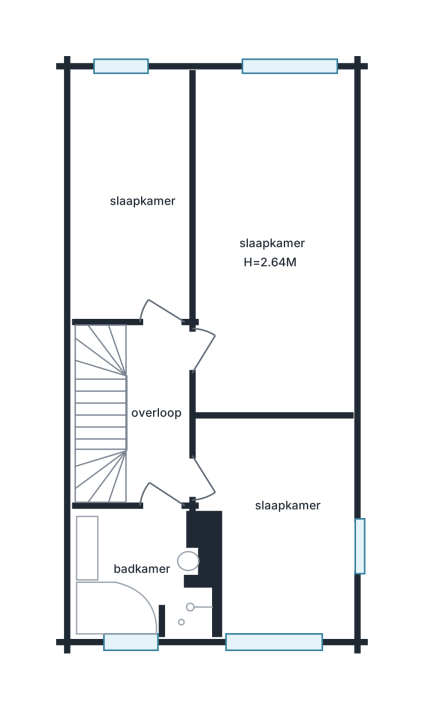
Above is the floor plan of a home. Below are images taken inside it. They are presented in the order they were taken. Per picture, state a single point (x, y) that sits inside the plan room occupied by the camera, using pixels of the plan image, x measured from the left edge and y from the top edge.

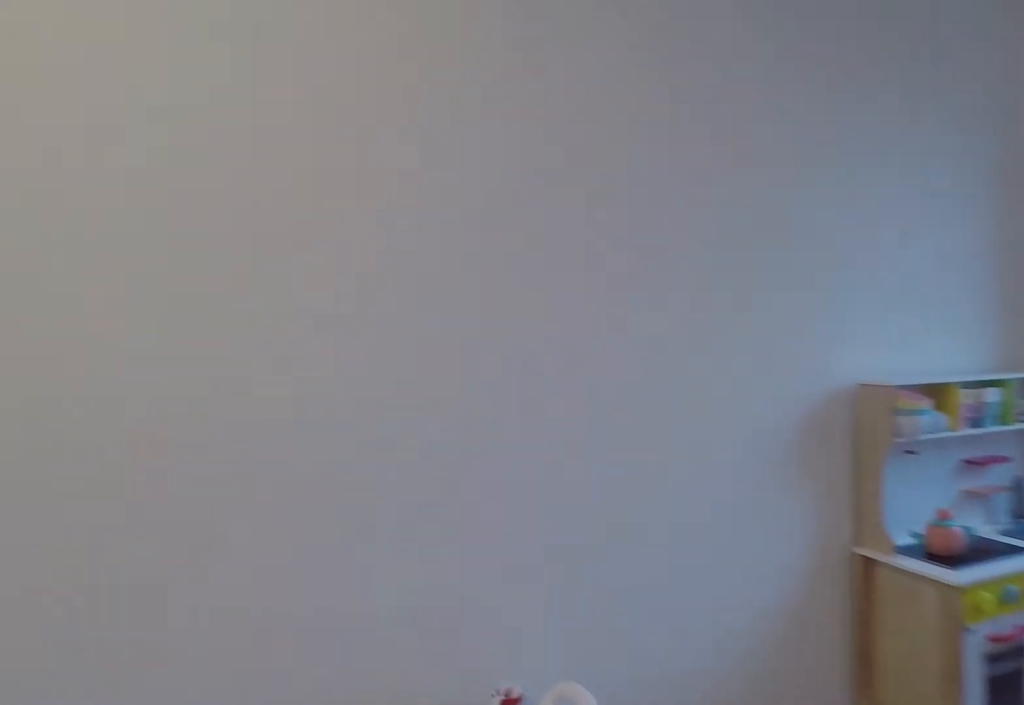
(127, 308)
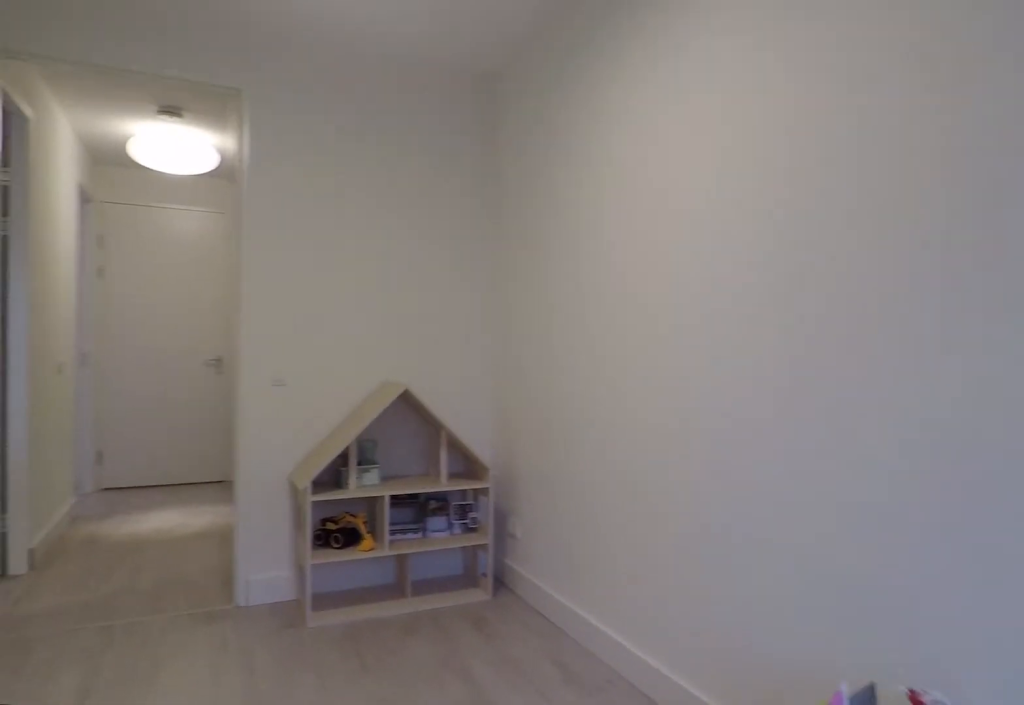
(127, 308)
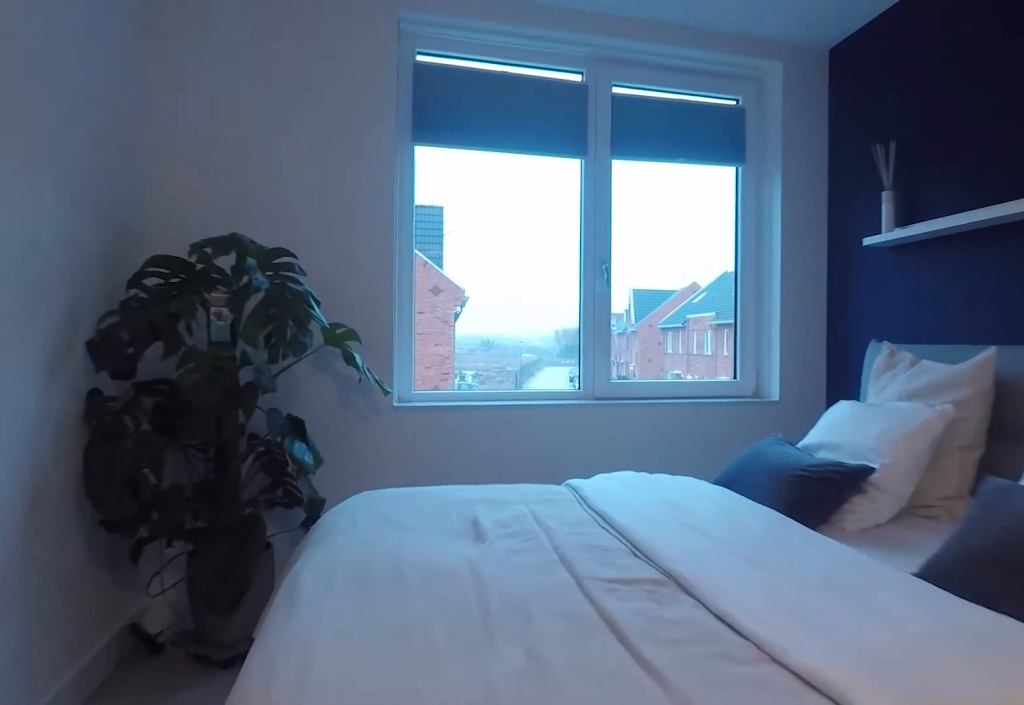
(281, 273)
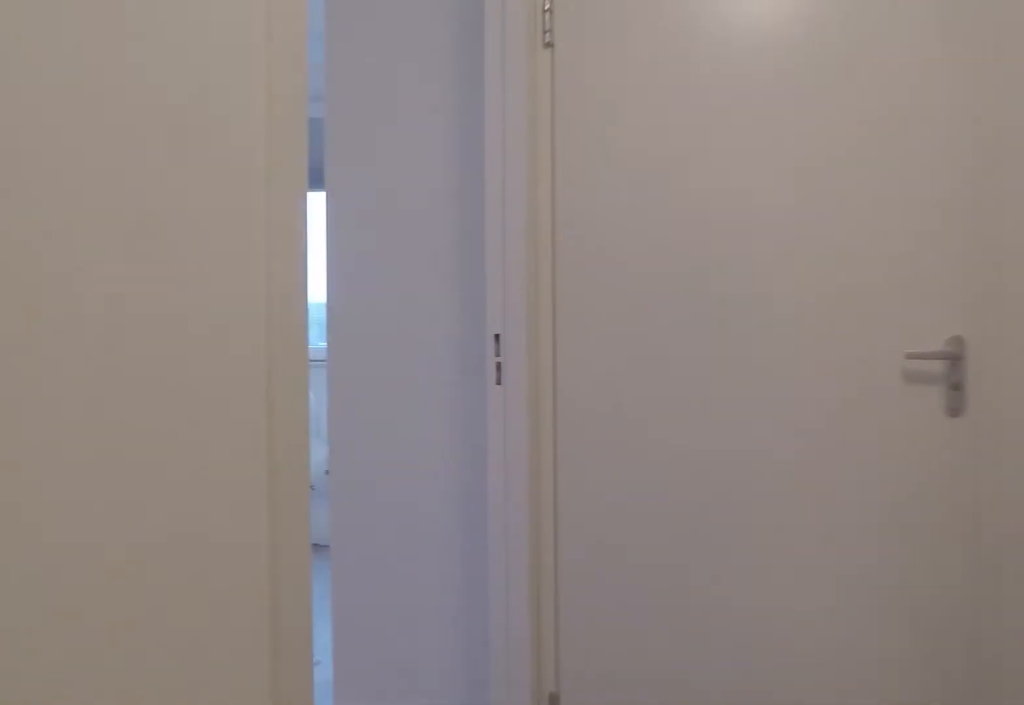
(157, 414)
